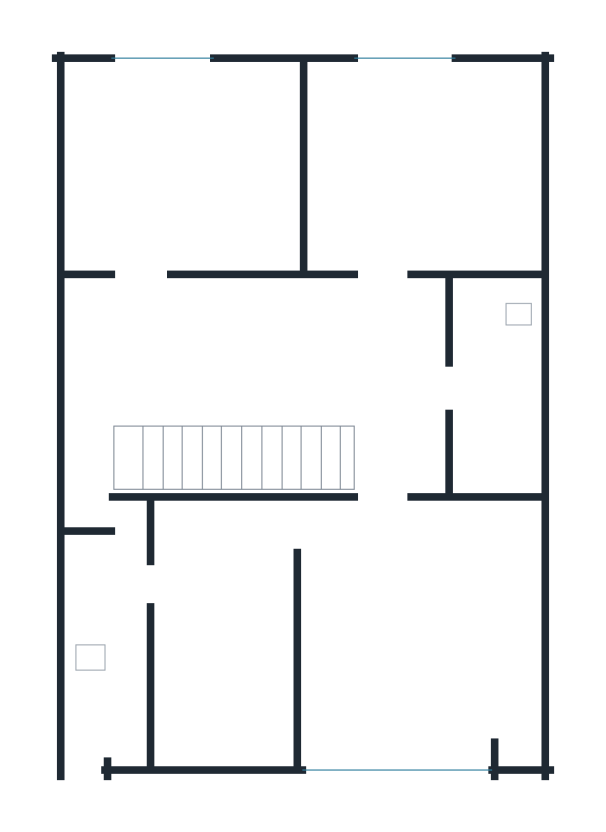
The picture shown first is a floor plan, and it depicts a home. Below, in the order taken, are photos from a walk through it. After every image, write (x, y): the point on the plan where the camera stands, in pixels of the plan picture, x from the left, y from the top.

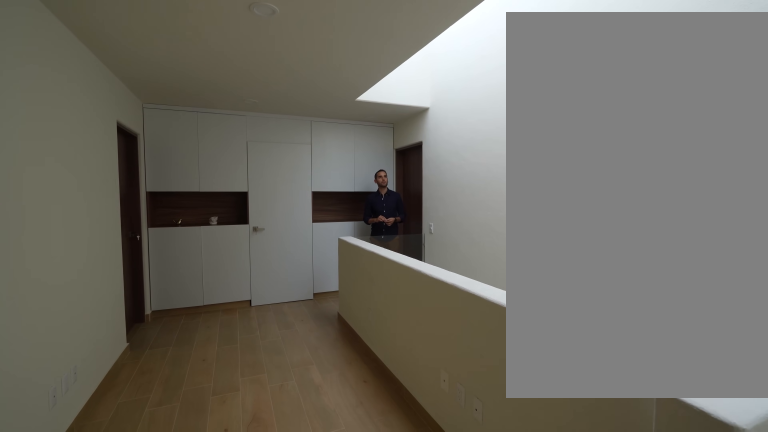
(91, 378)
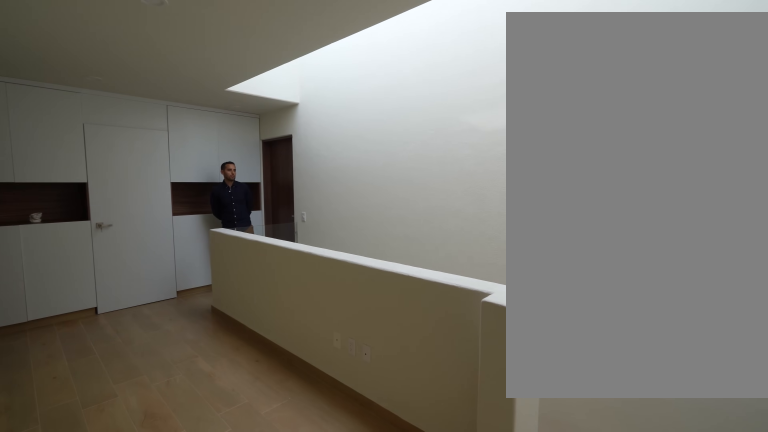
(79, 365)
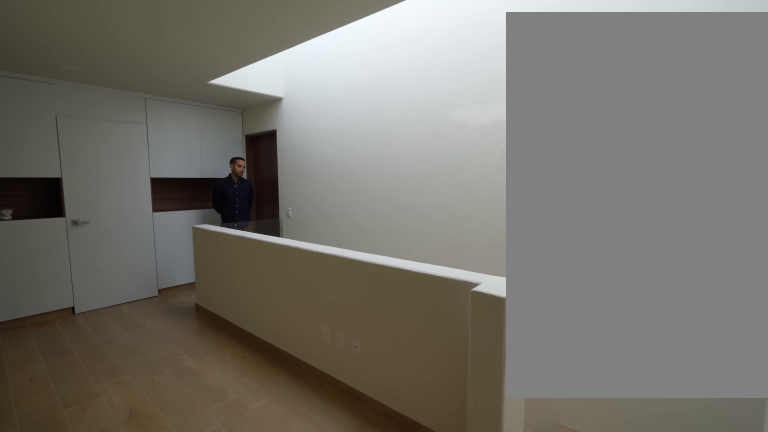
(79, 365)
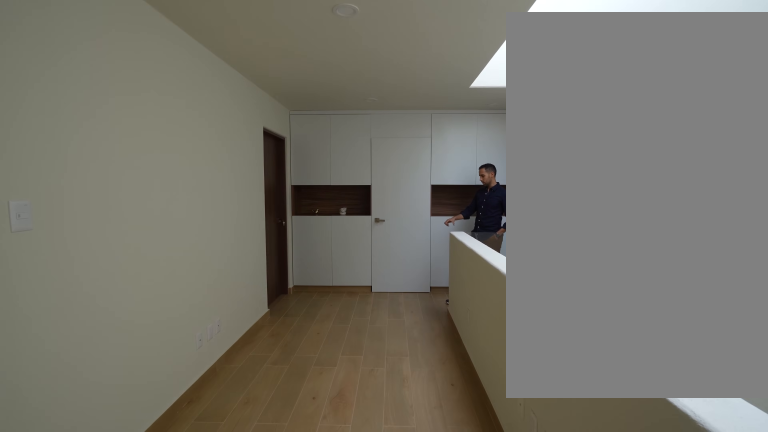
(134, 359)
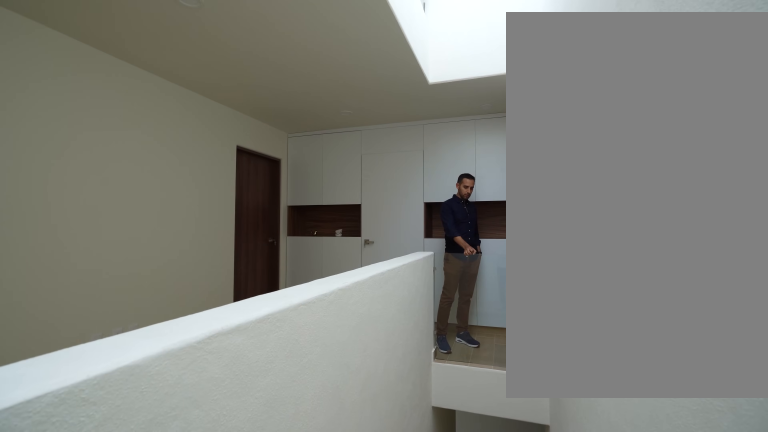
(112, 432)
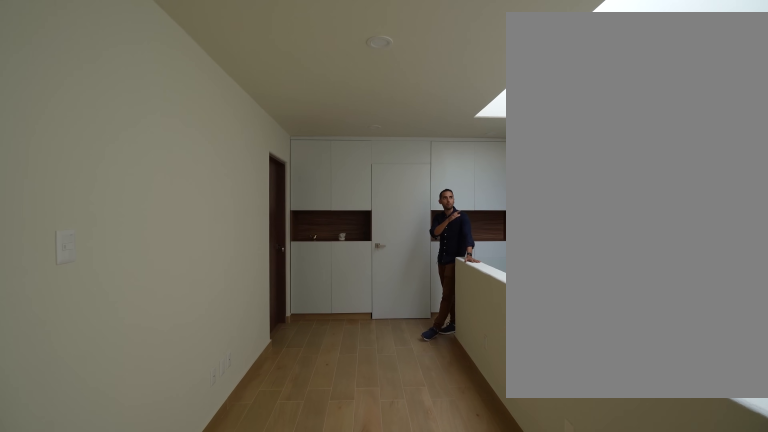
(93, 391)
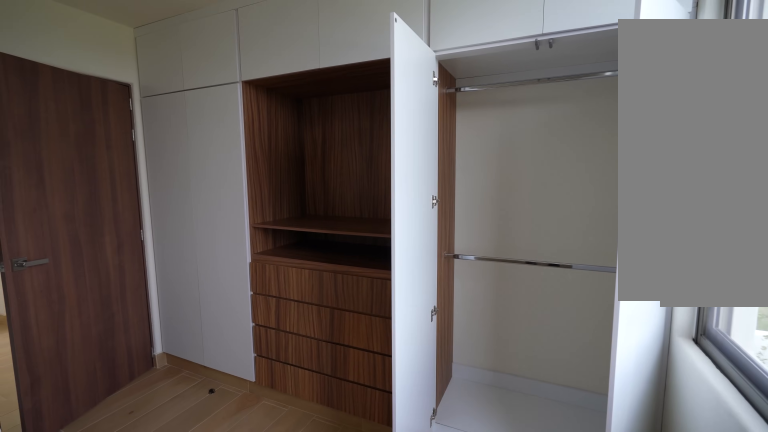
(488, 105)
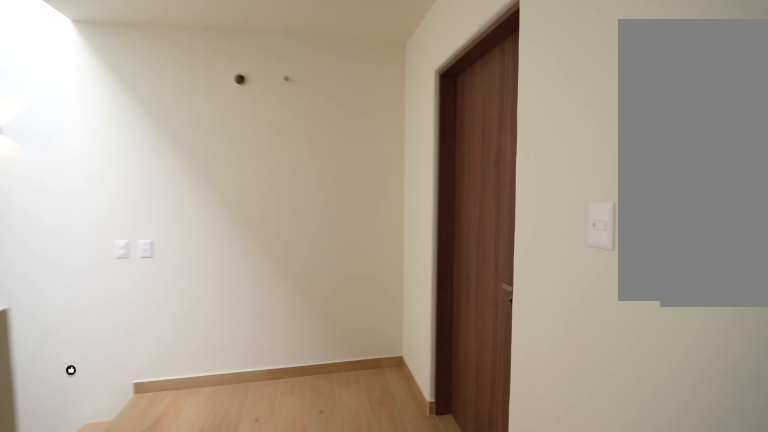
(365, 298)
